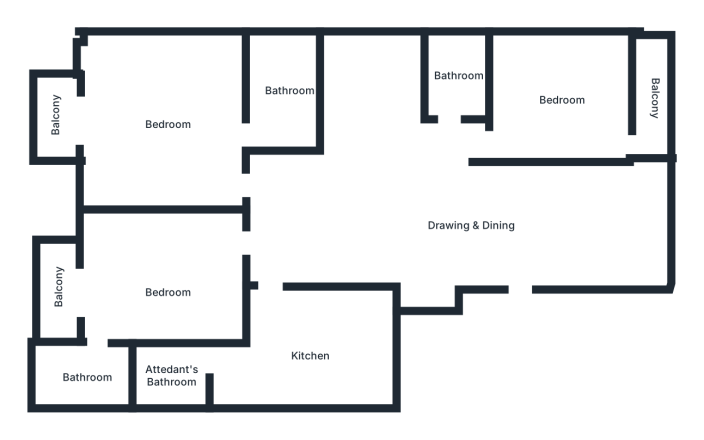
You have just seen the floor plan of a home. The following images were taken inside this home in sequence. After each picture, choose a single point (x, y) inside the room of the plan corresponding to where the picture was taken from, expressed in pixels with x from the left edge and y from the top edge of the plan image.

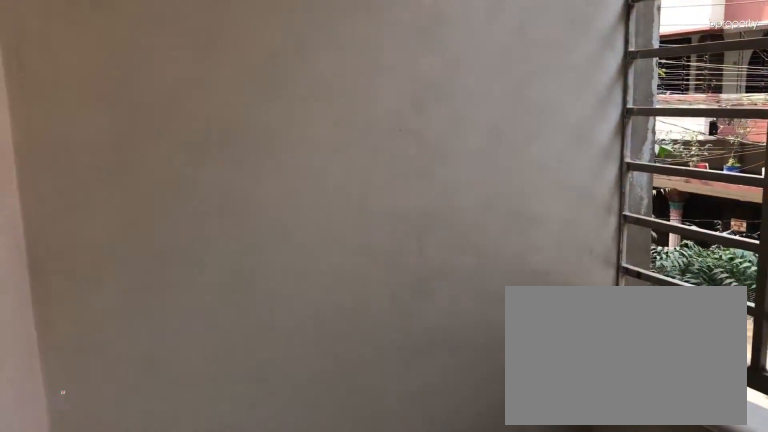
(63, 291)
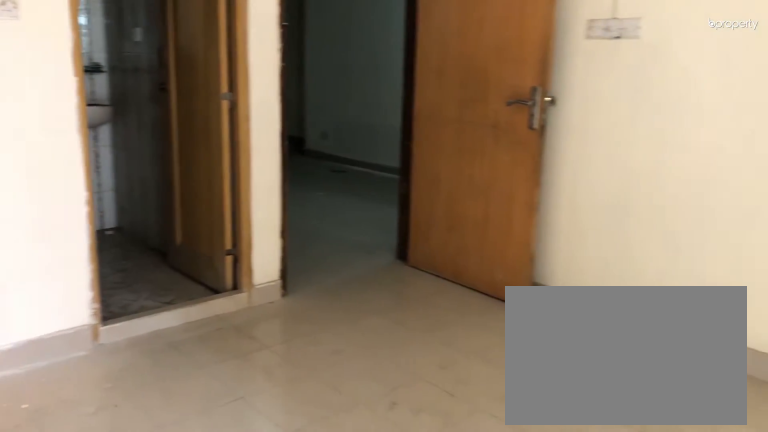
(167, 123)
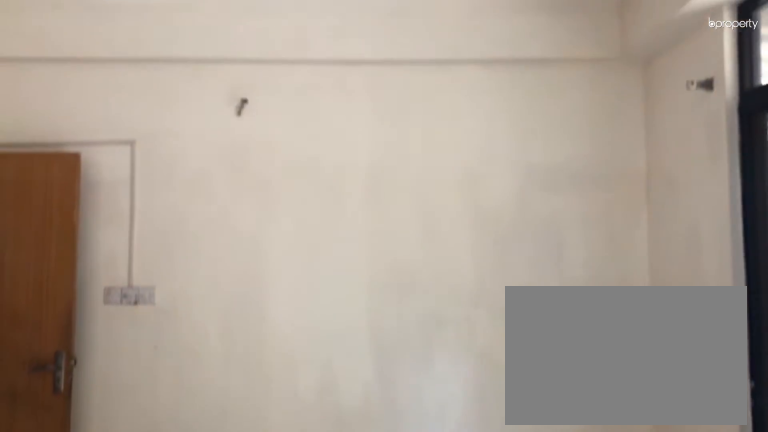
(167, 123)
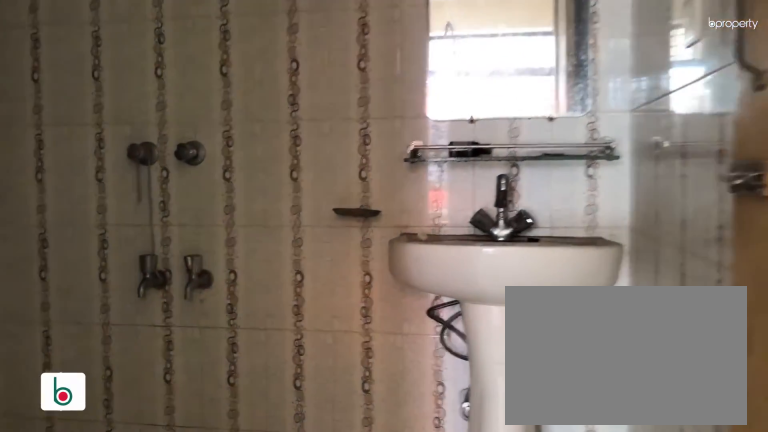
(286, 89)
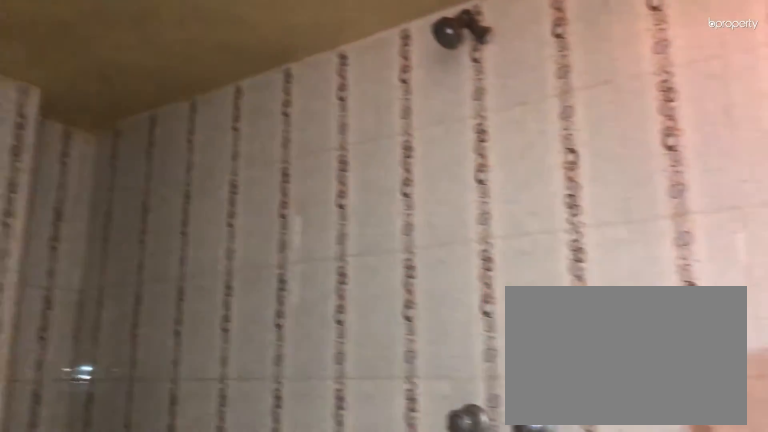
(286, 89)
